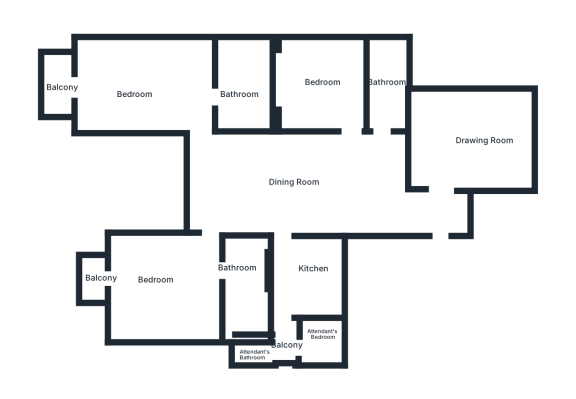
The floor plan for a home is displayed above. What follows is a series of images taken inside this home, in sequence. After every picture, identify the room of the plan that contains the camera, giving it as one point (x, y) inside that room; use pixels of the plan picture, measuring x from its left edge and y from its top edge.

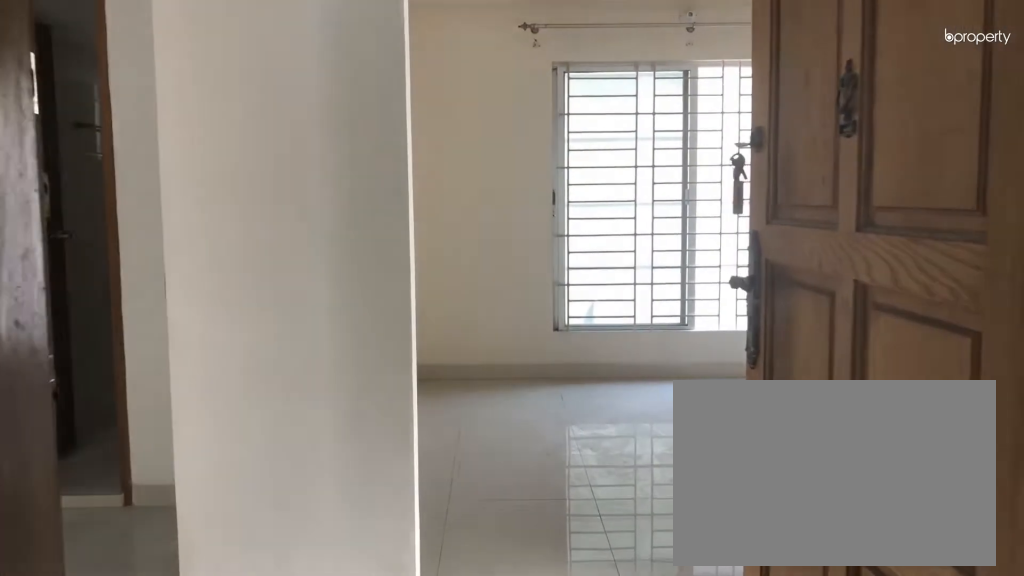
(438, 235)
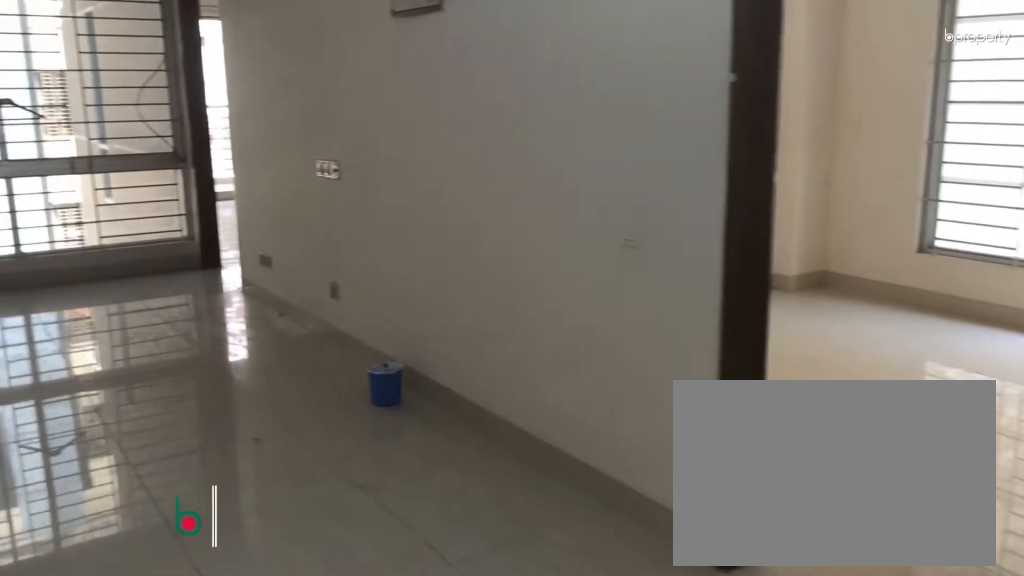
(292, 186)
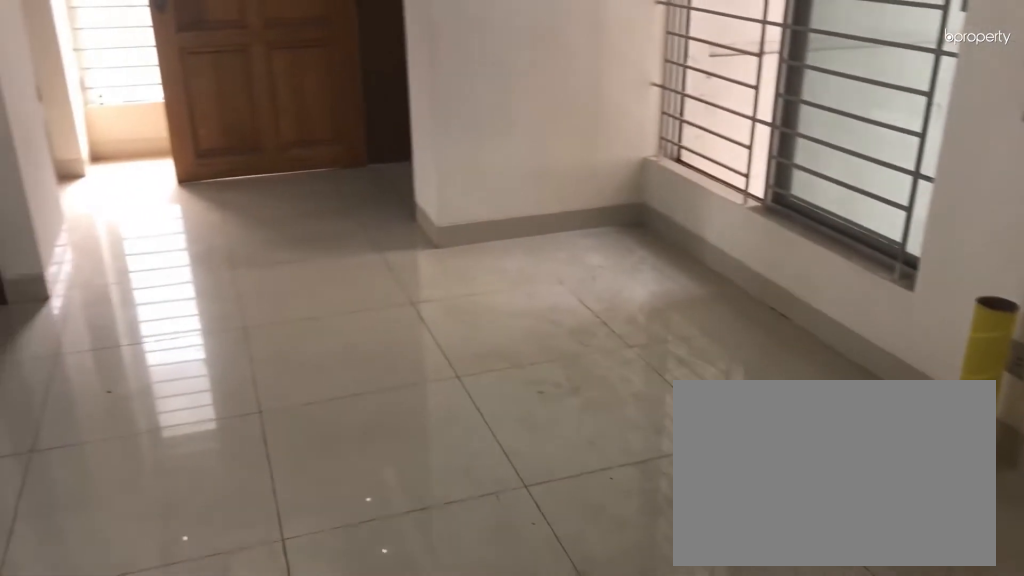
(292, 186)
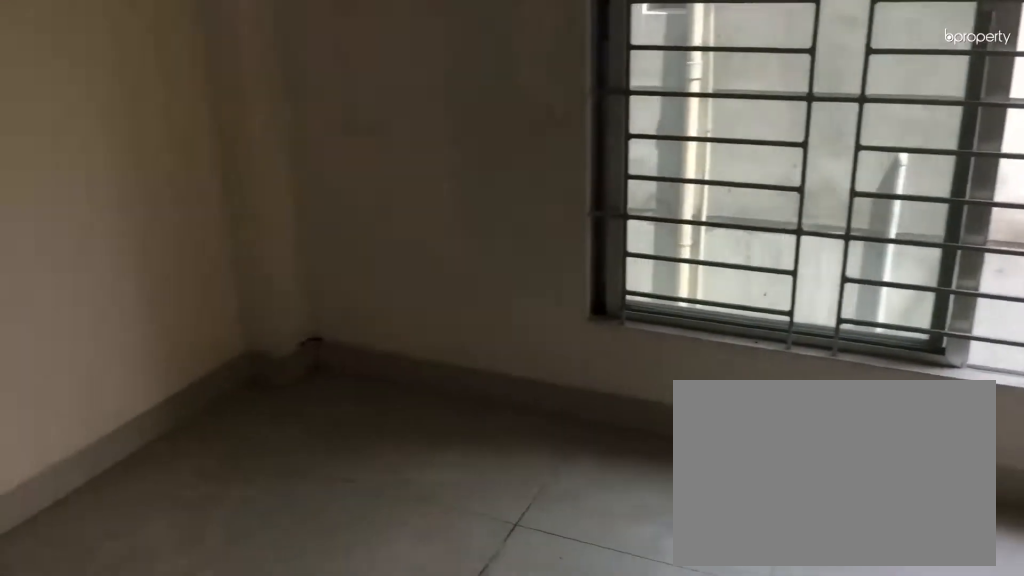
(460, 147)
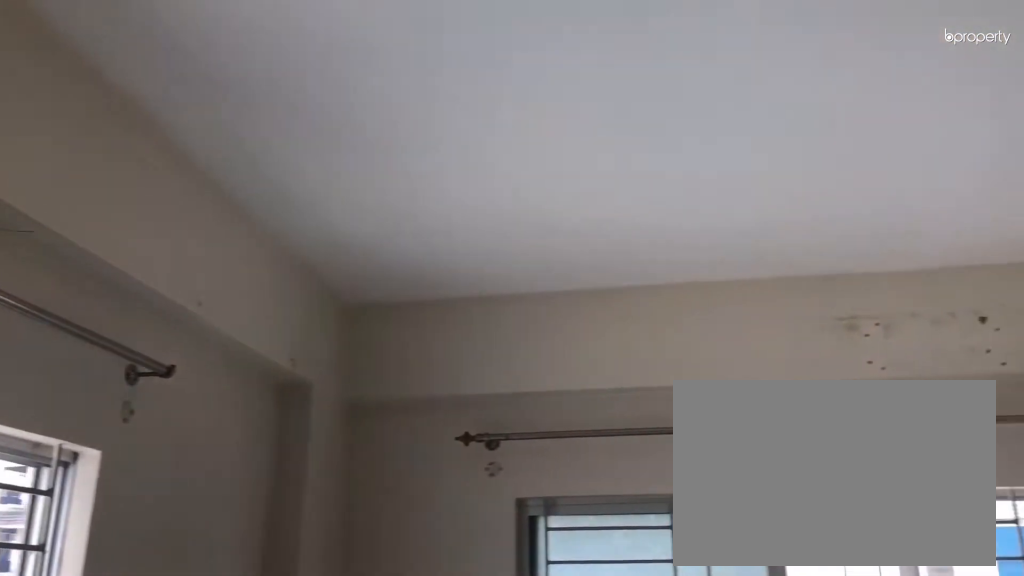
(460, 147)
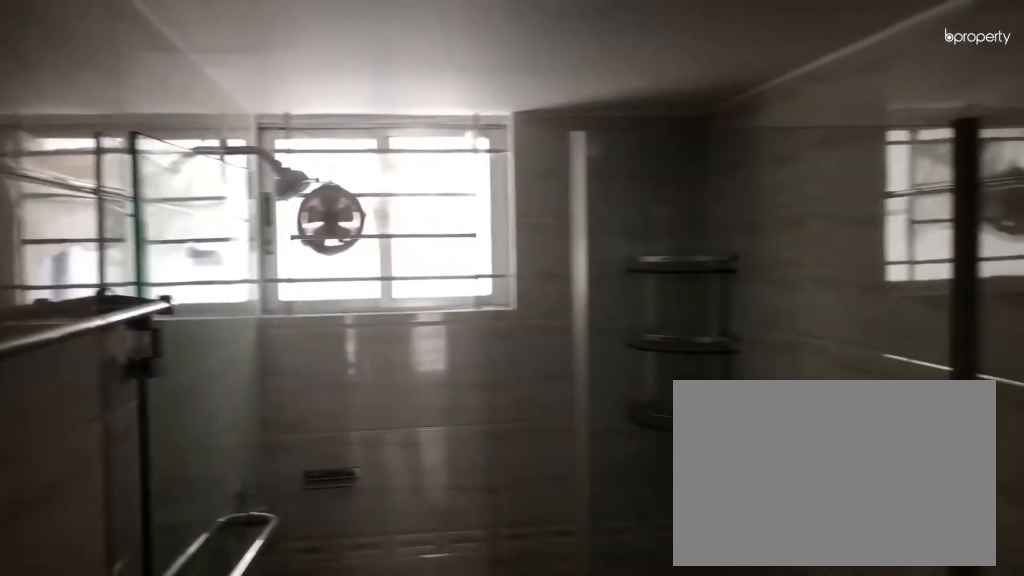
(388, 88)
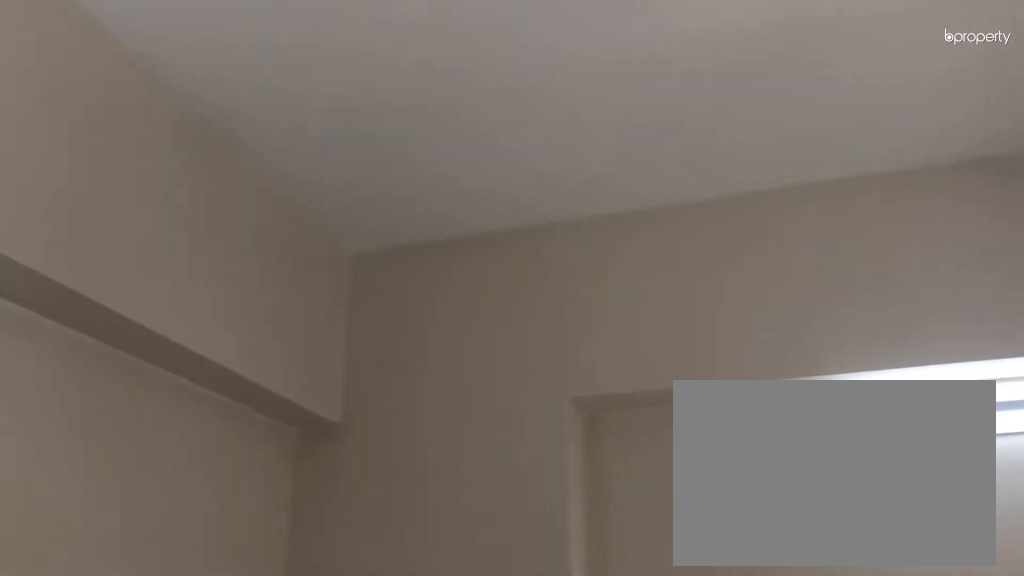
(324, 85)
